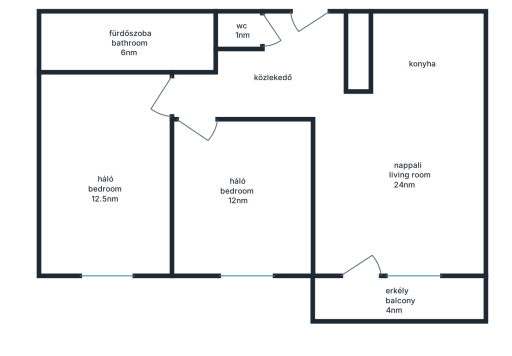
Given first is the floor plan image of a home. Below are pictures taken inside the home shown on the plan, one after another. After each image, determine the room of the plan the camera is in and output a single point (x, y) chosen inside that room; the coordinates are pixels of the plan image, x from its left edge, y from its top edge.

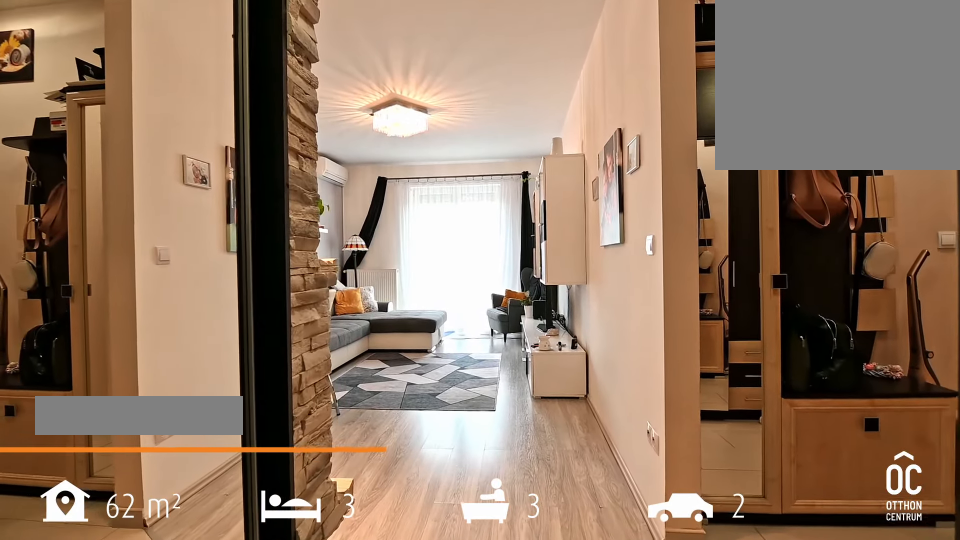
(300, 36)
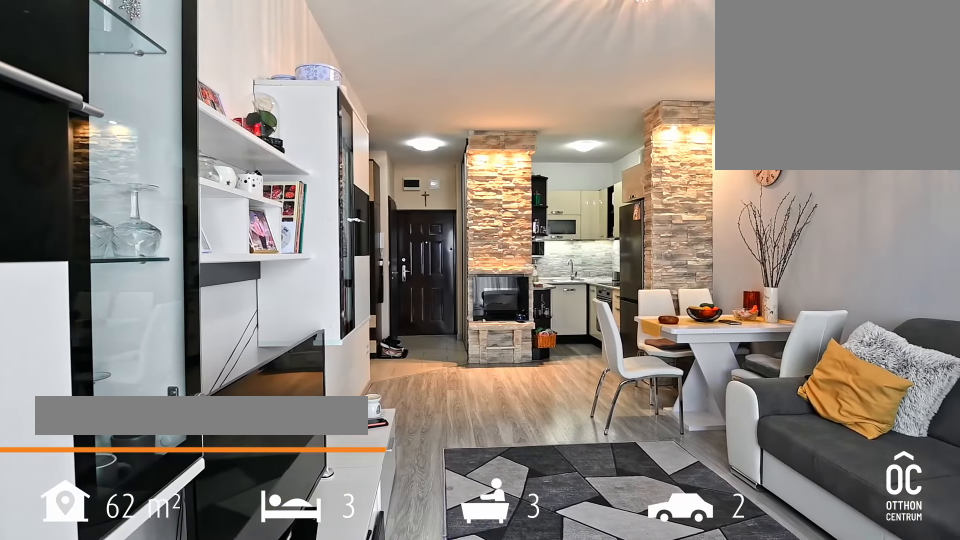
(404, 187)
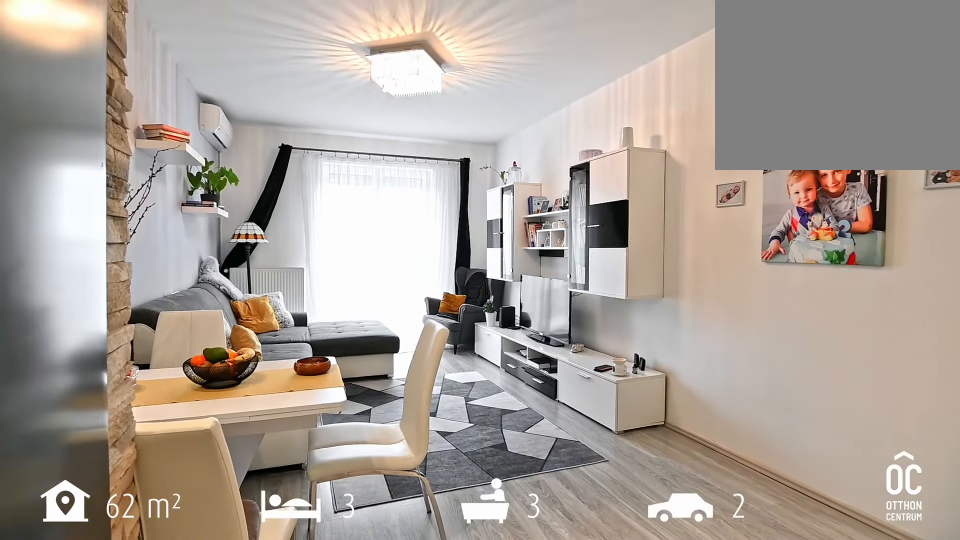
(404, 187)
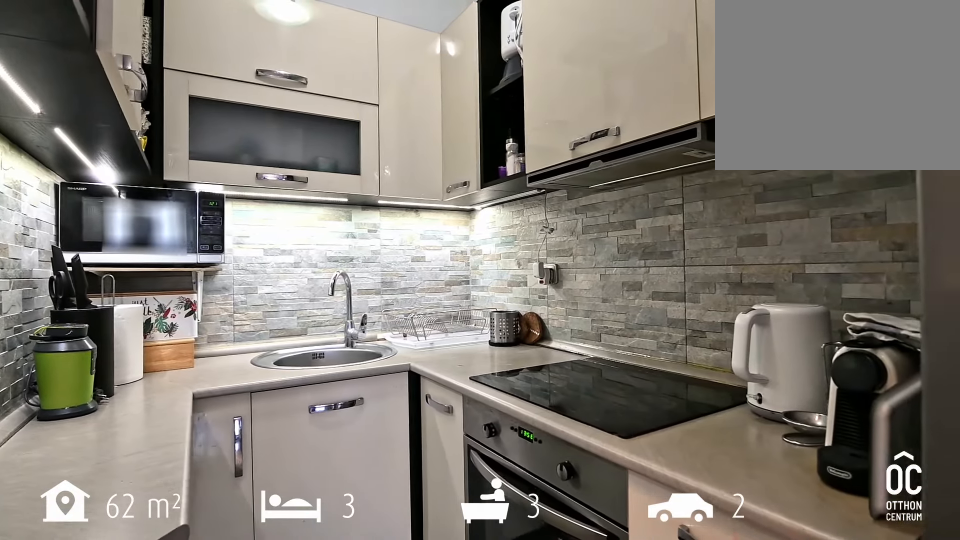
(426, 59)
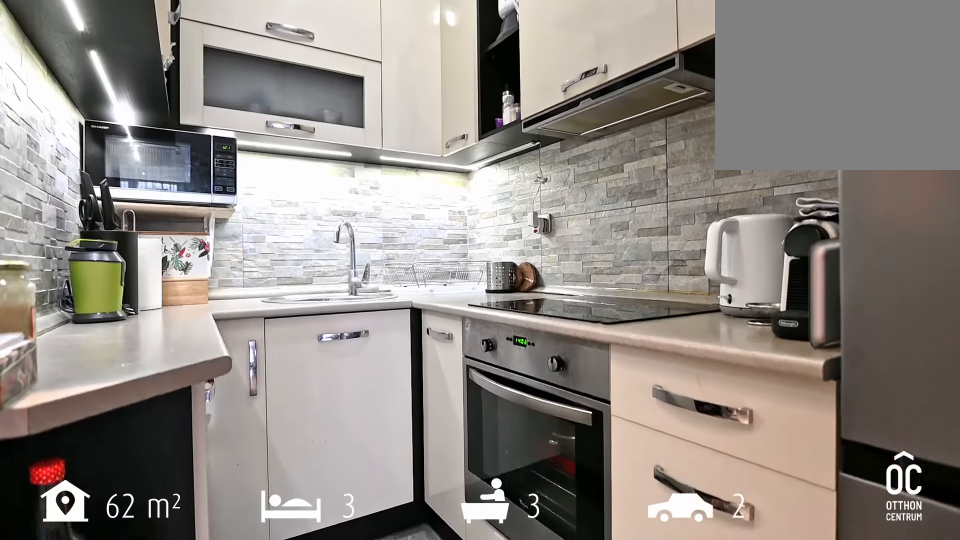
(426, 59)
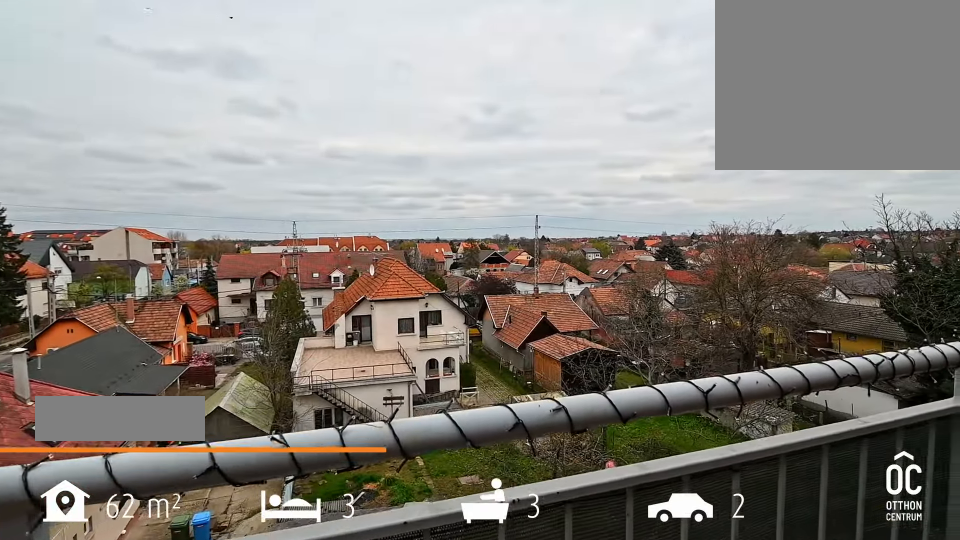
(404, 302)
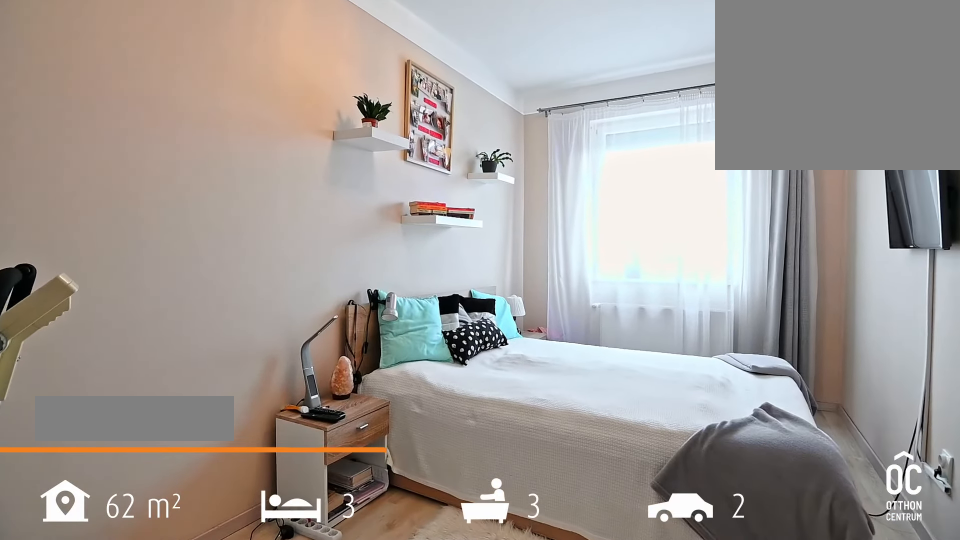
(239, 197)
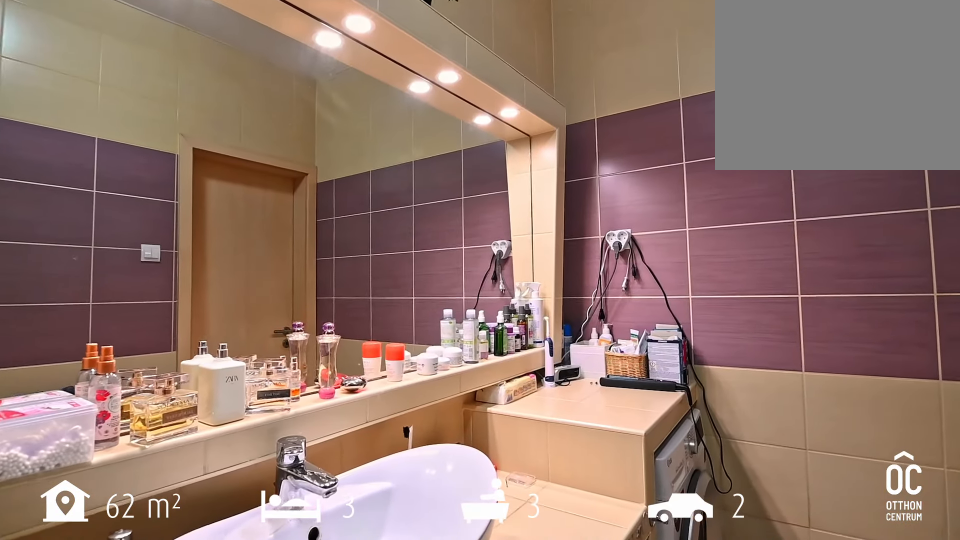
(134, 47)
